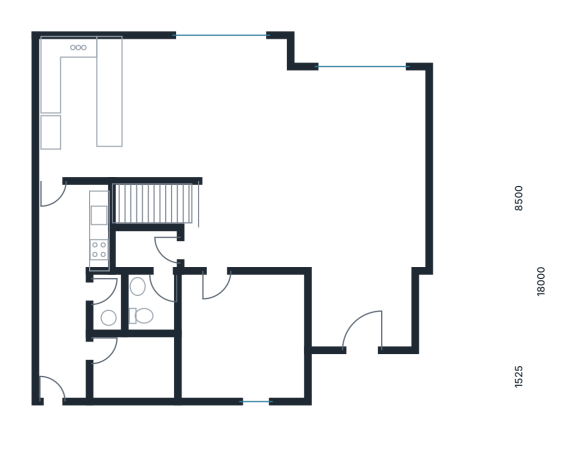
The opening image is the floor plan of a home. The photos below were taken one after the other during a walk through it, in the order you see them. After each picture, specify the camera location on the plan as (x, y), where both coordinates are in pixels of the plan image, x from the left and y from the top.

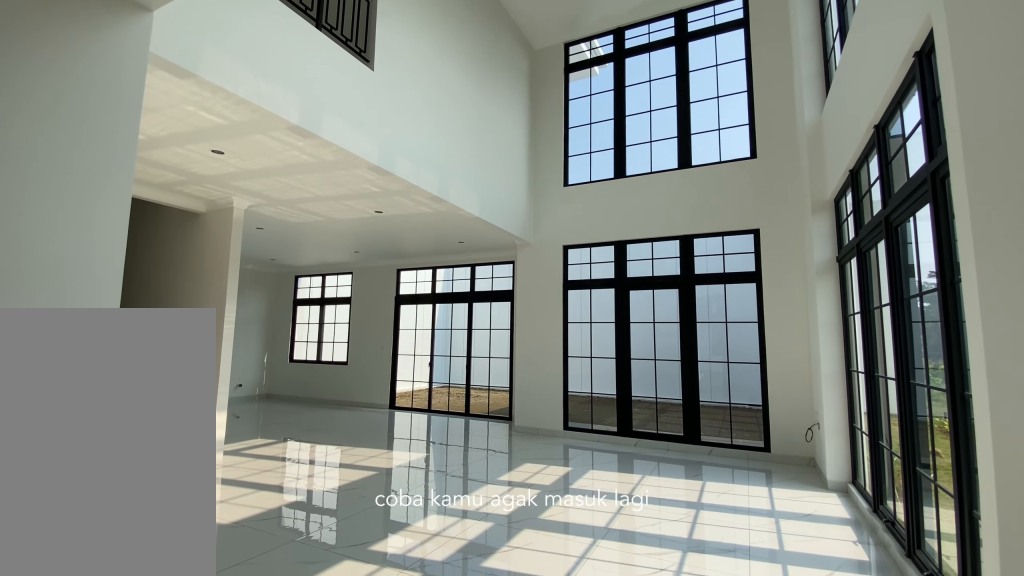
(352, 214)
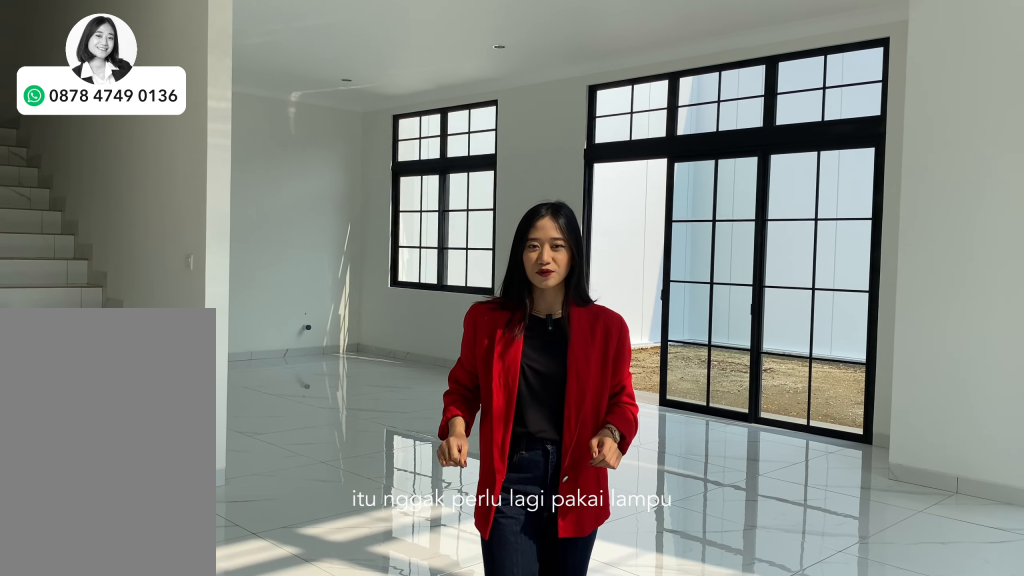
(352, 214)
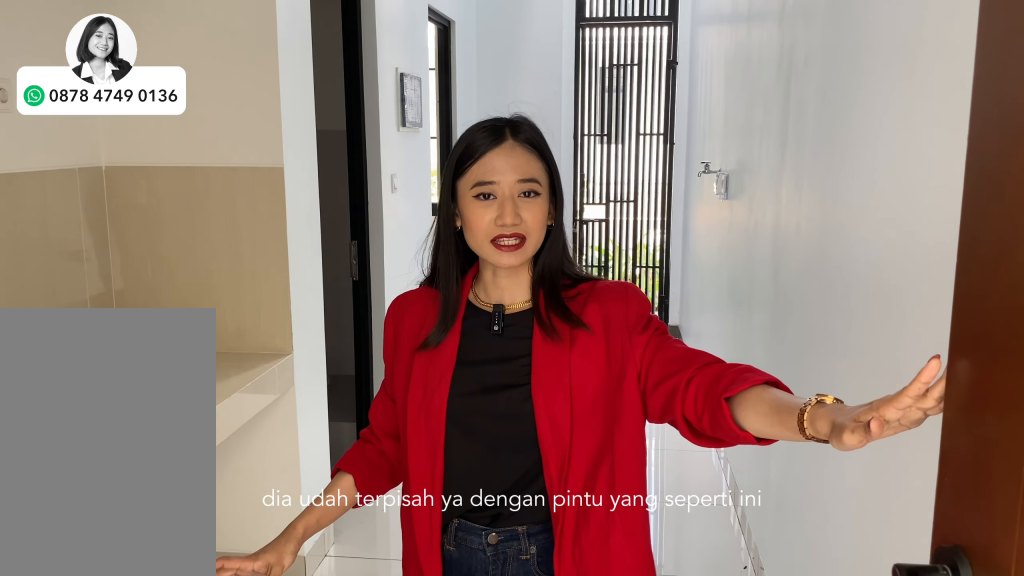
(74, 230)
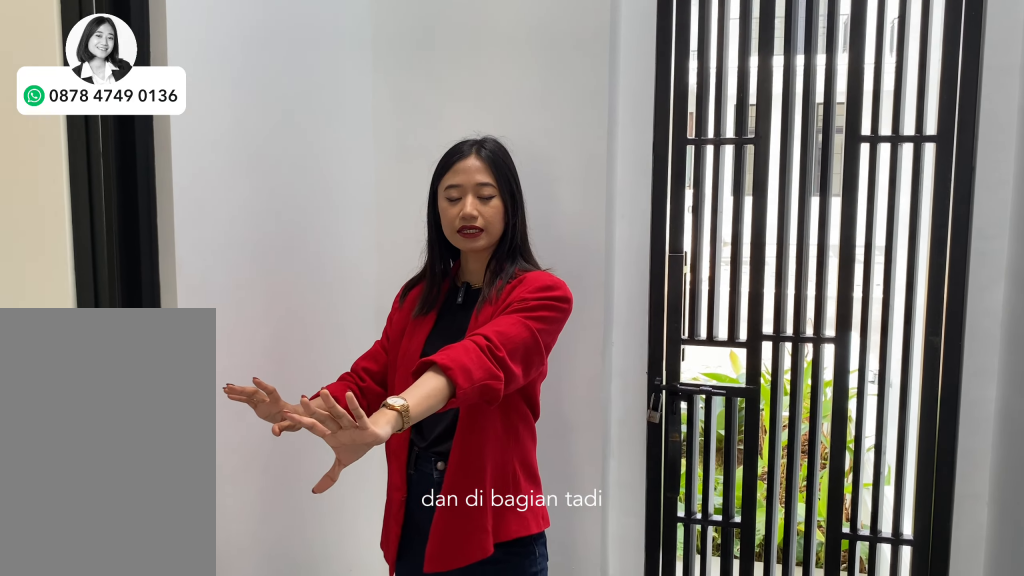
(63, 361)
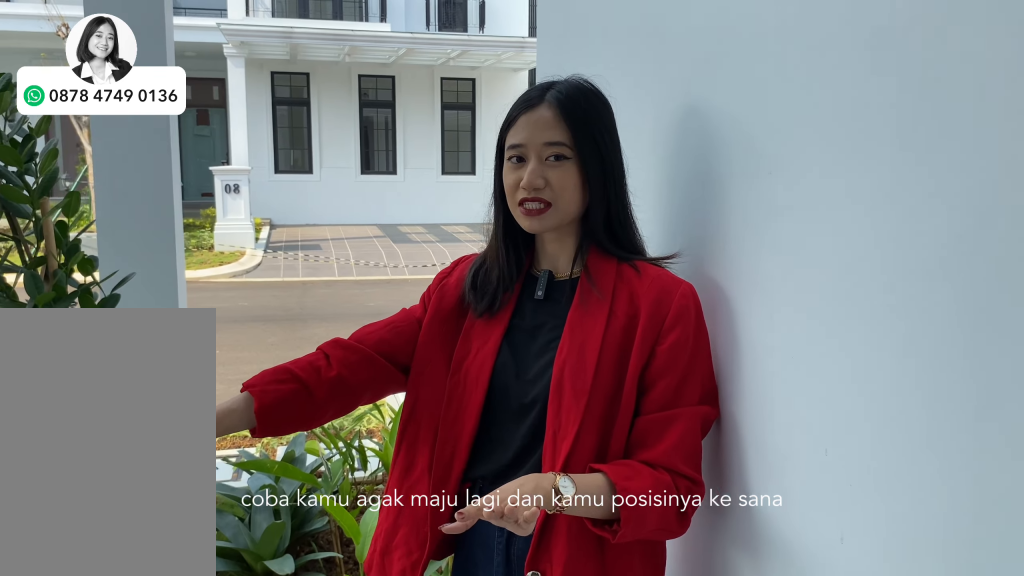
(68, 424)
